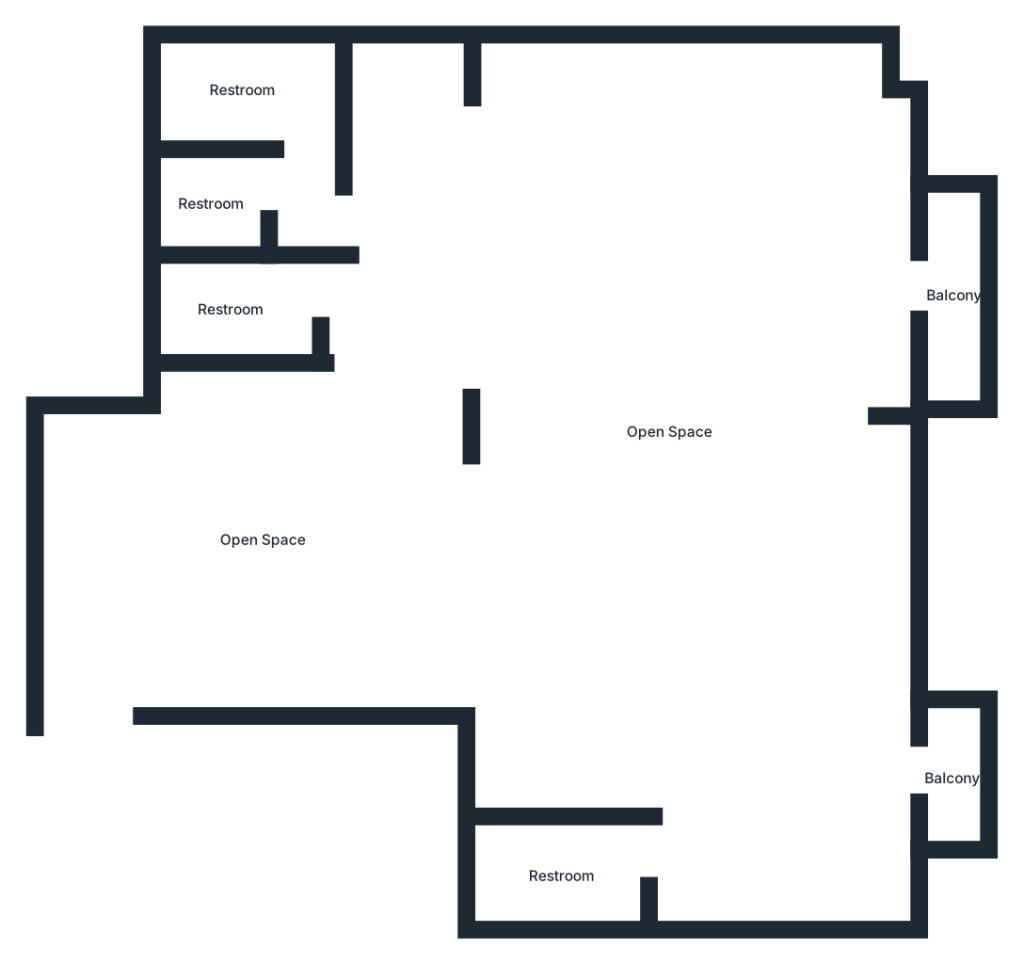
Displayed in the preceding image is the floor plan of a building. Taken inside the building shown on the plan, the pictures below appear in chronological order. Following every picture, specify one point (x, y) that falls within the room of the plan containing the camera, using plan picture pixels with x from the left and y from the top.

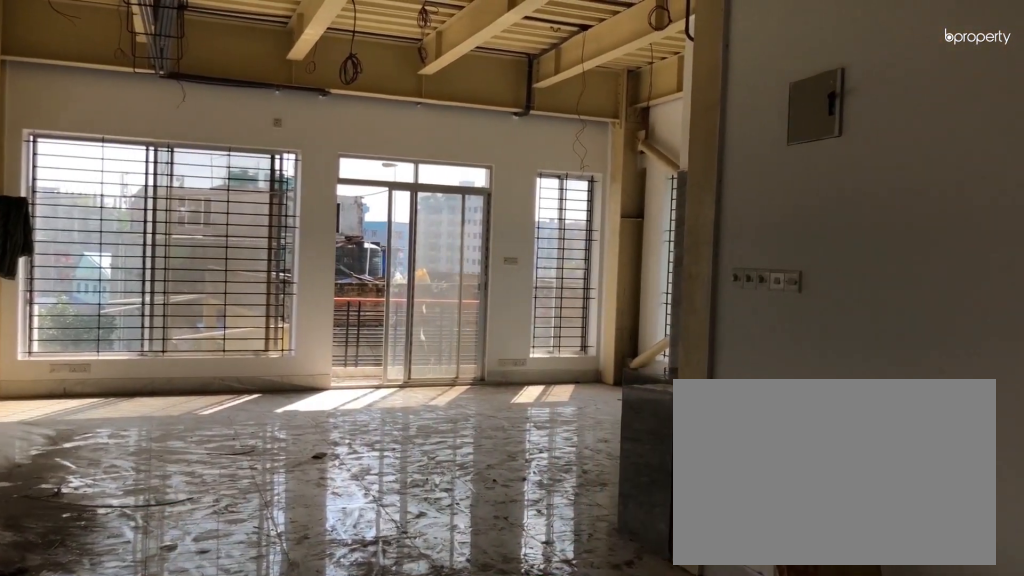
(267, 543)
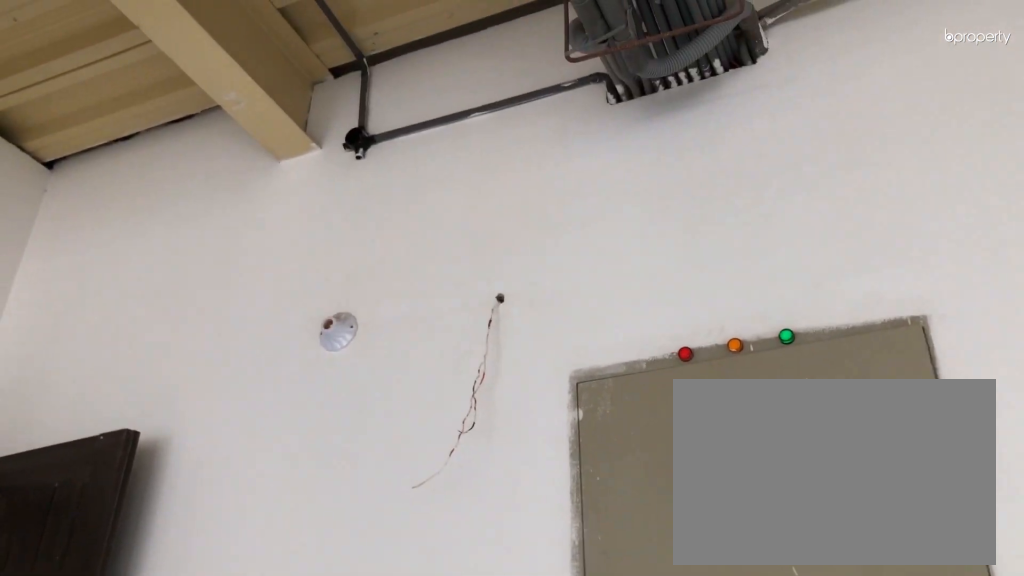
(267, 543)
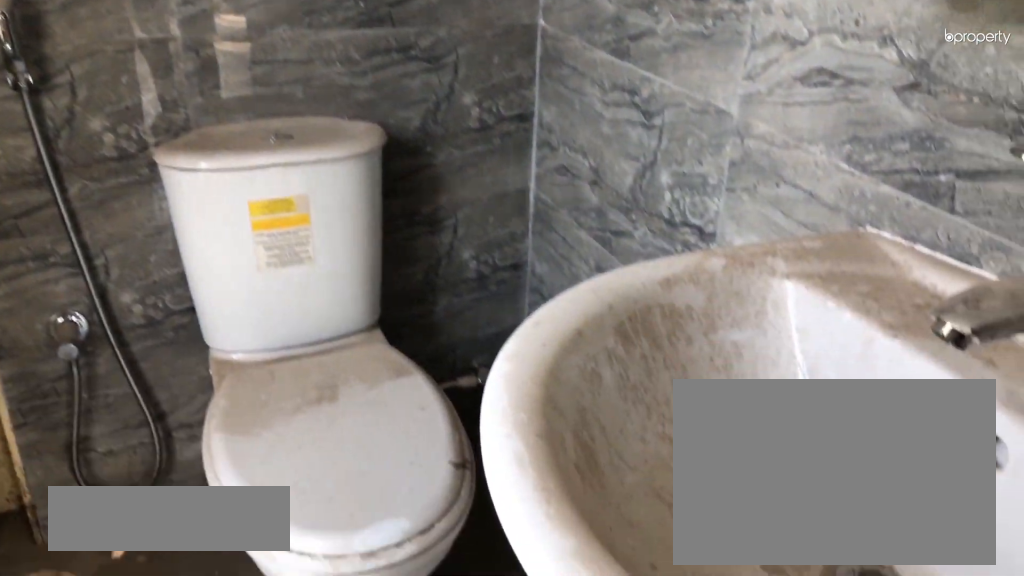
(551, 876)
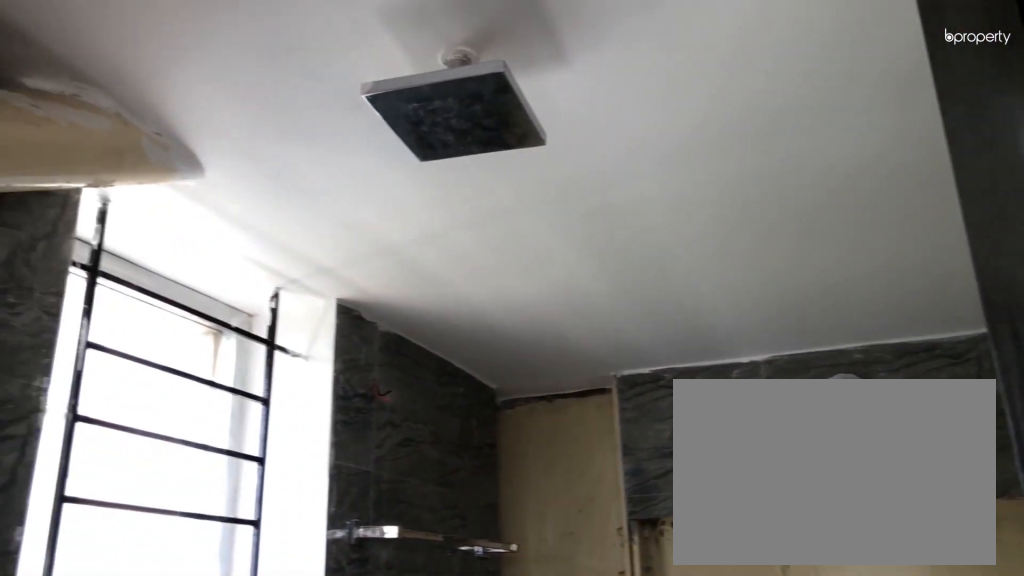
(551, 876)
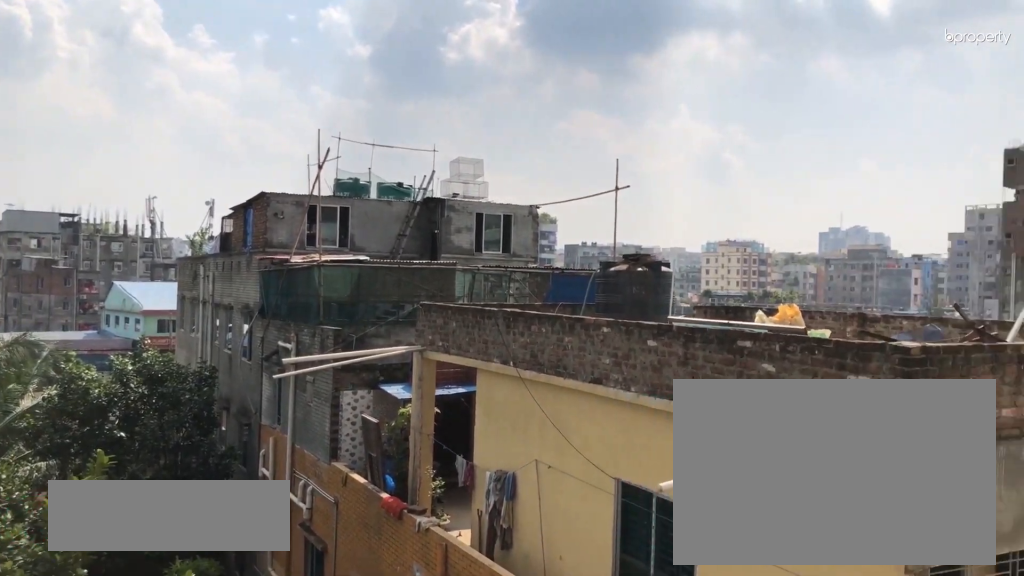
(962, 291)
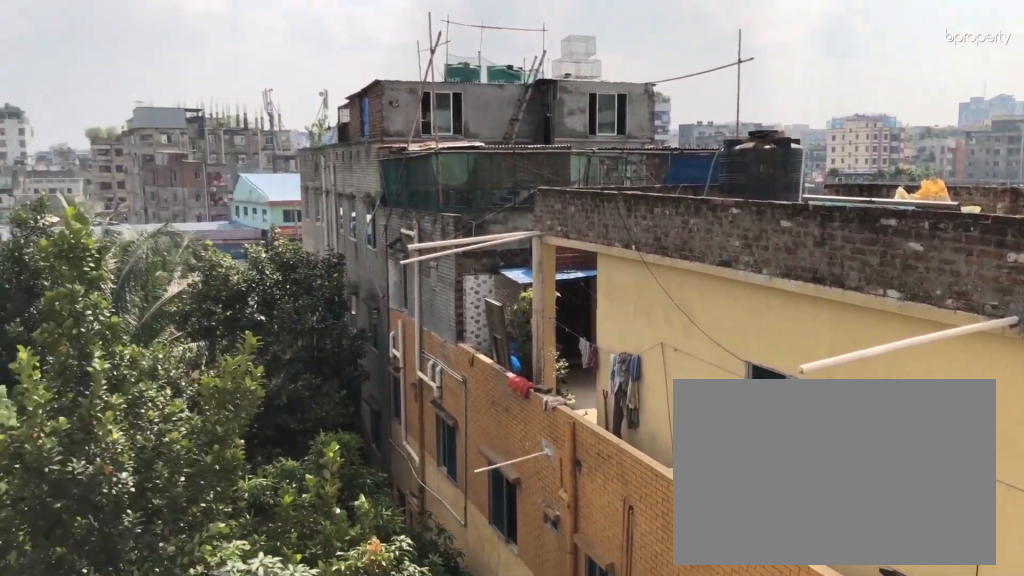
(962, 291)
